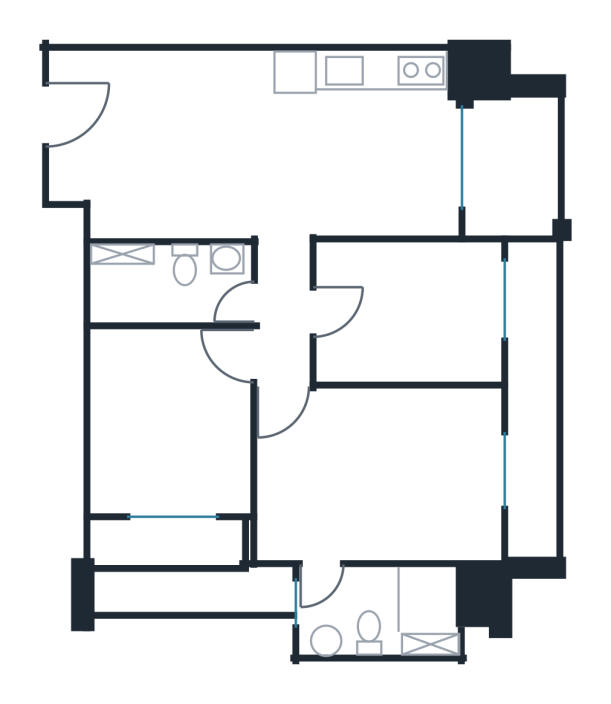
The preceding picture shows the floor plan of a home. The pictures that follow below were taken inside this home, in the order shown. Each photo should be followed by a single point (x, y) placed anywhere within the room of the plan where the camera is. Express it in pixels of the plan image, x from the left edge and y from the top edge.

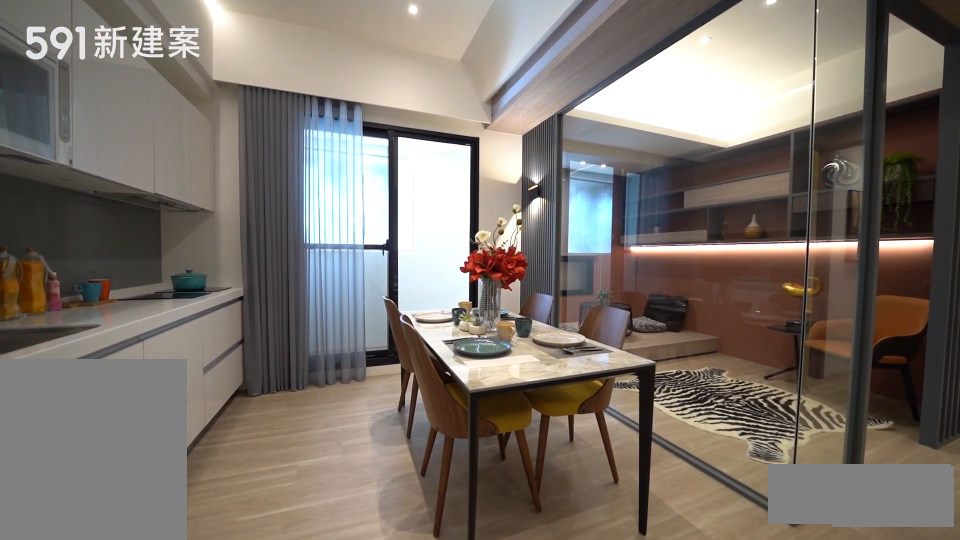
(383, 177)
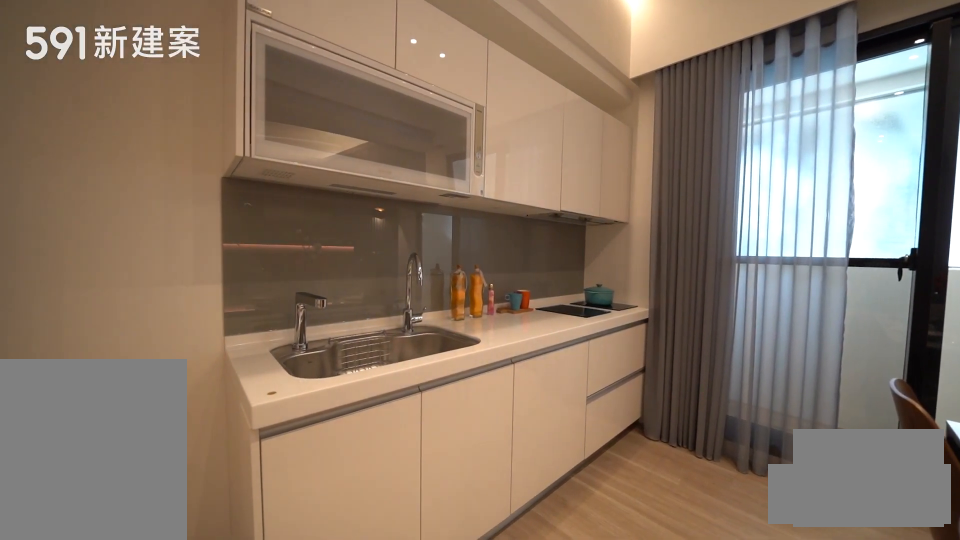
(362, 91)
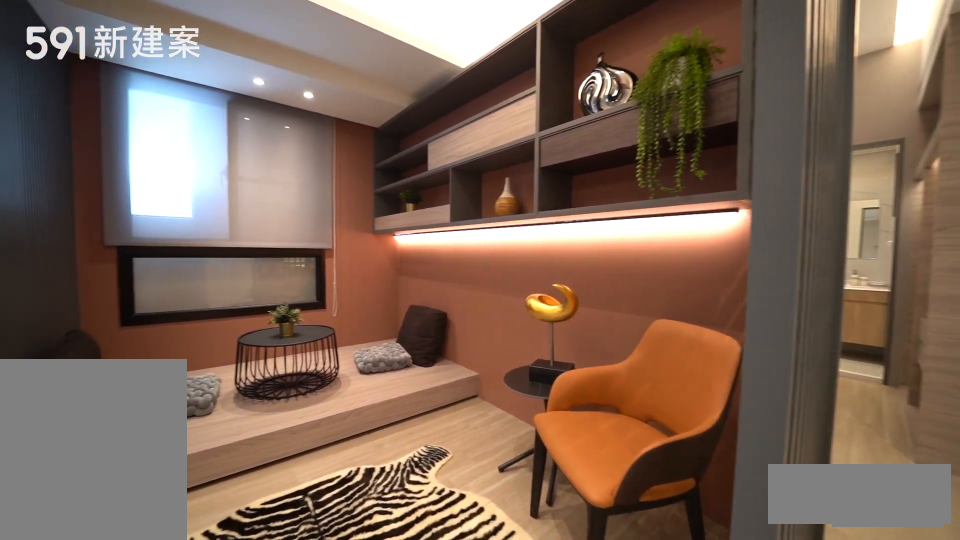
(411, 312)
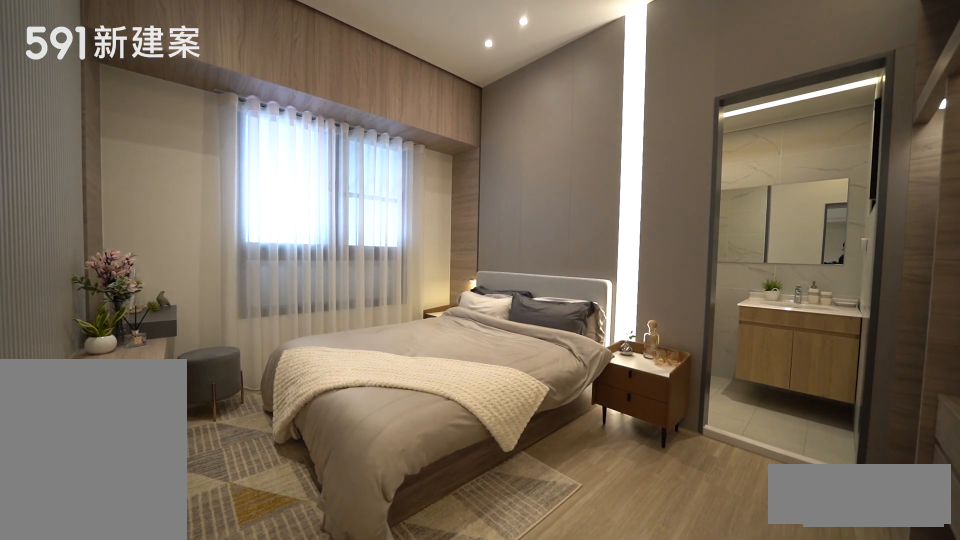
(382, 473)
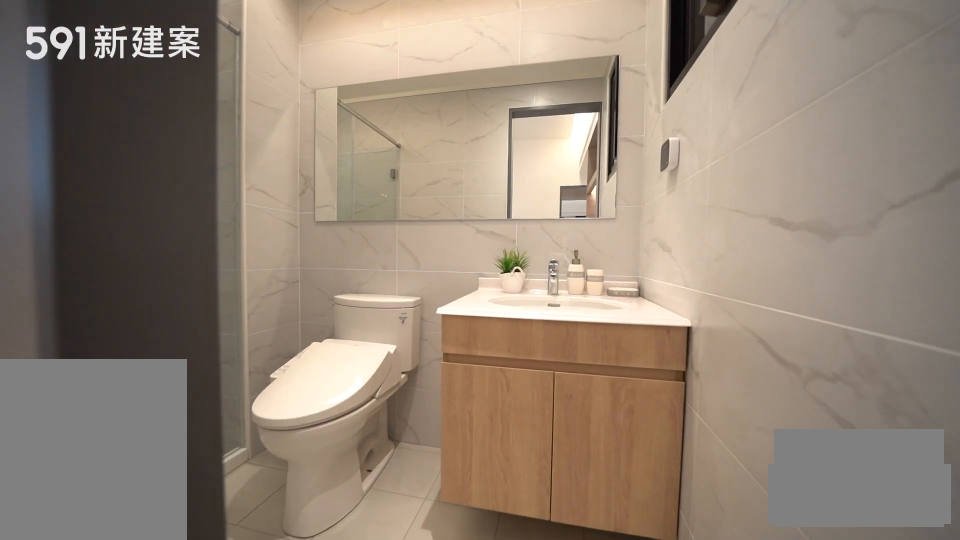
(376, 610)
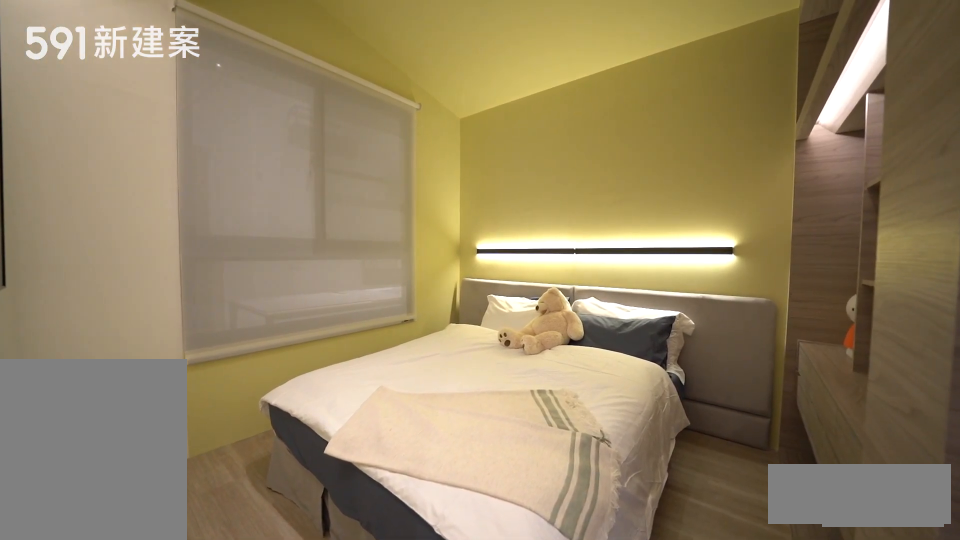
(172, 420)
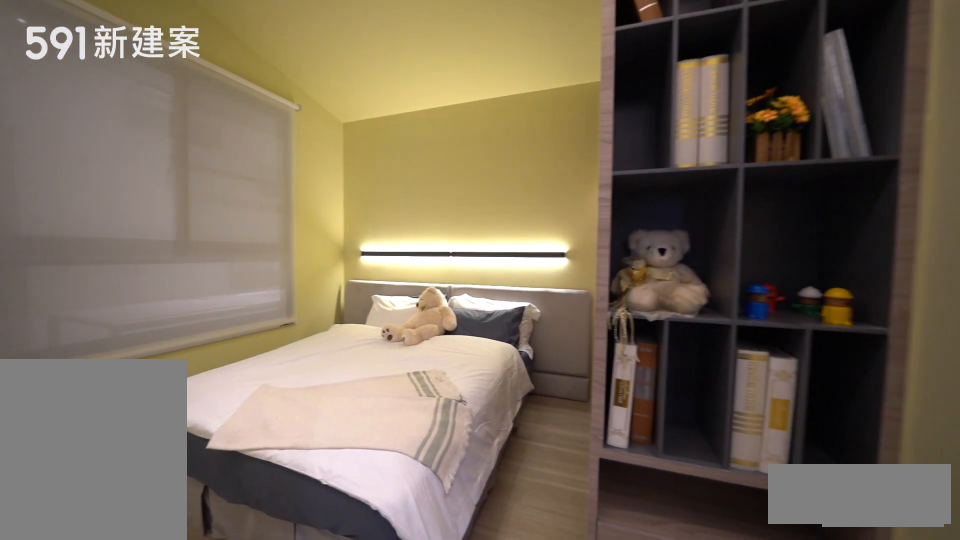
(172, 420)
